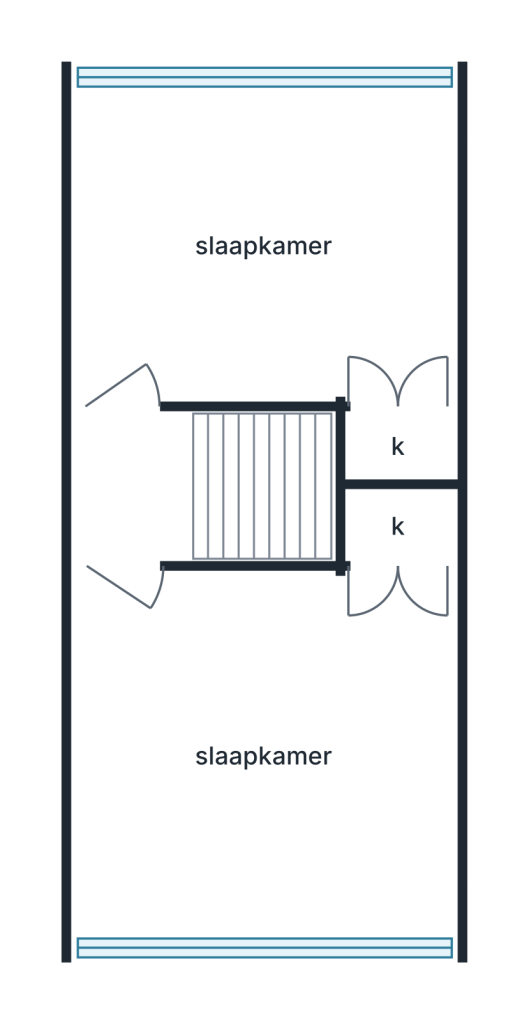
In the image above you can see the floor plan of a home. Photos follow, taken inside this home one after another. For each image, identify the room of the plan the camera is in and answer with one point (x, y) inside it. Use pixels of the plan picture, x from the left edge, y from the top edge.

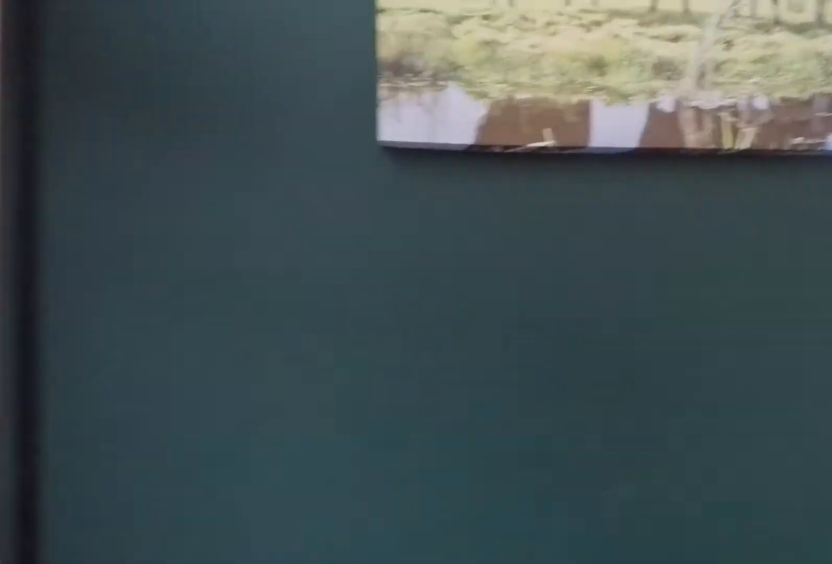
(396, 226)
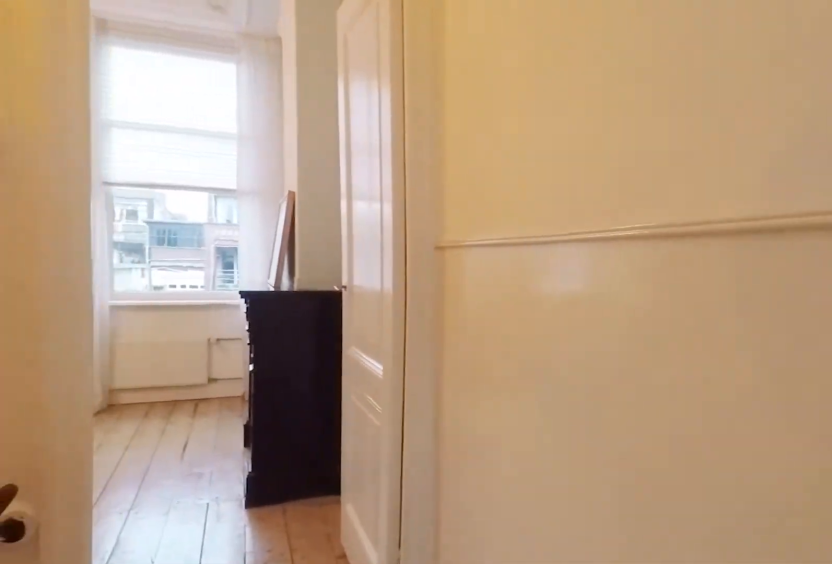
(132, 484)
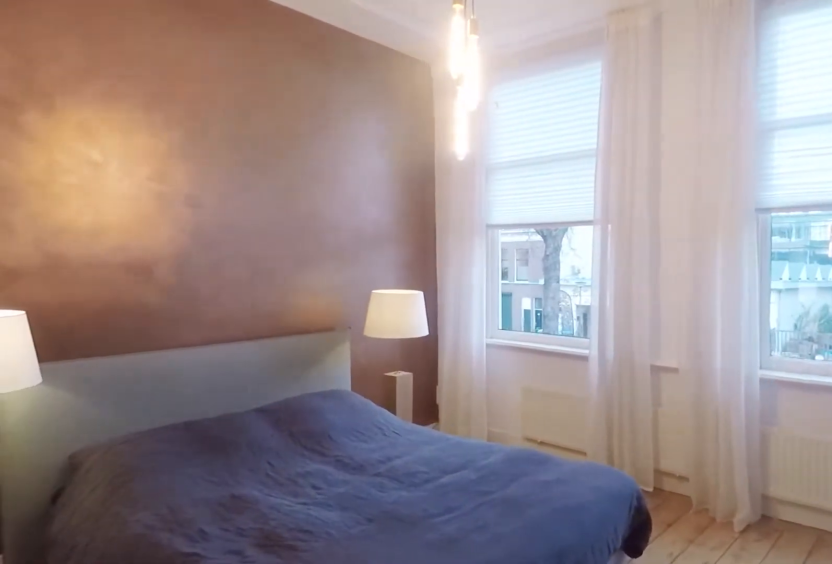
(290, 684)
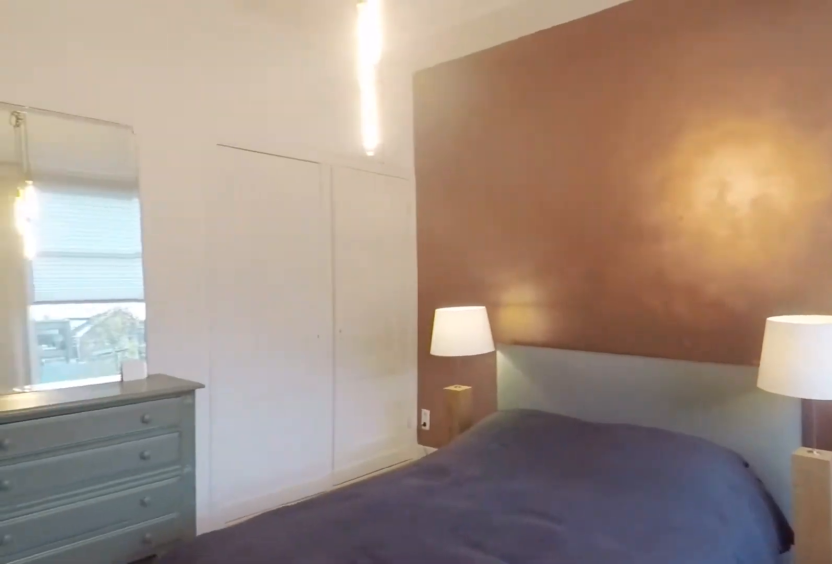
(290, 684)
